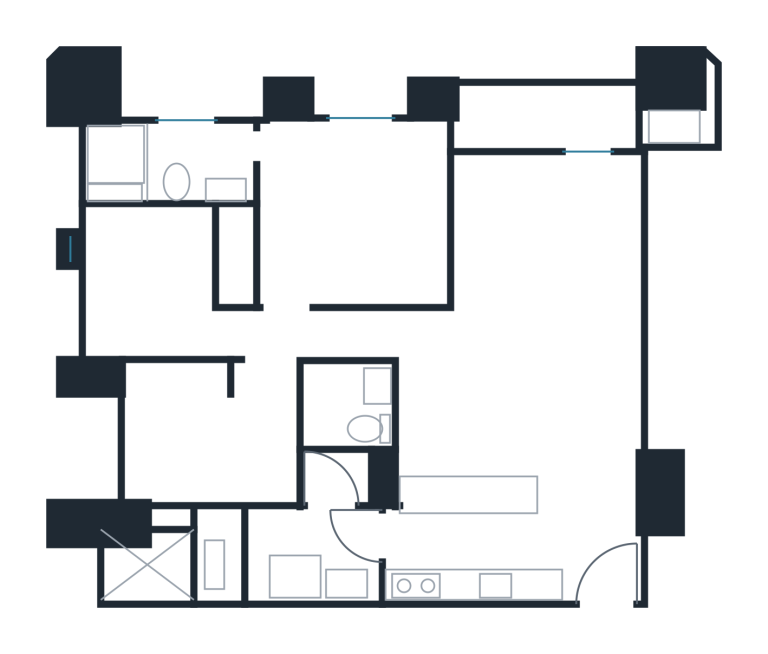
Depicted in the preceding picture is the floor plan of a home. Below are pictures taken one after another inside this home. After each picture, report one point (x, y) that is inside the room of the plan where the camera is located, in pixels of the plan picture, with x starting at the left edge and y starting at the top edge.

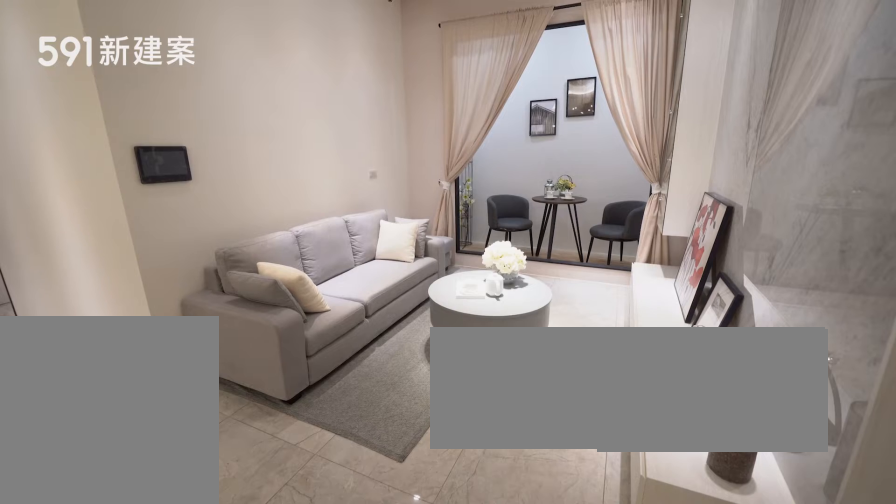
(535, 231)
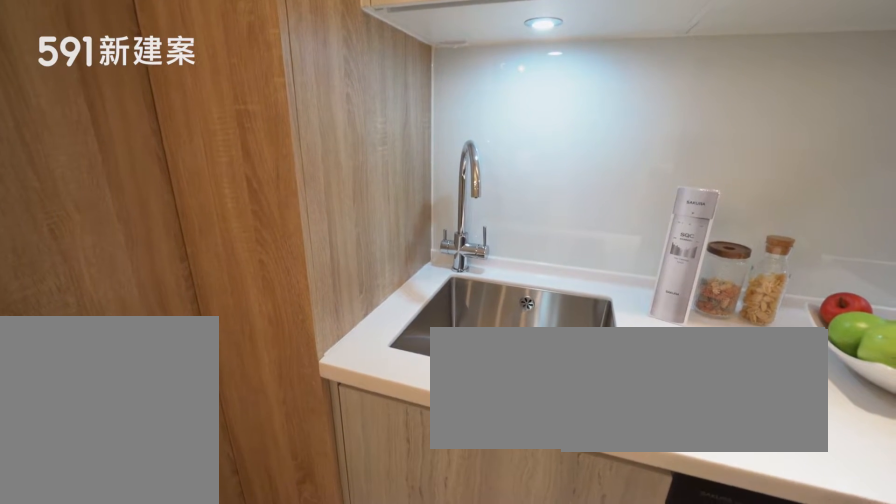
(453, 558)
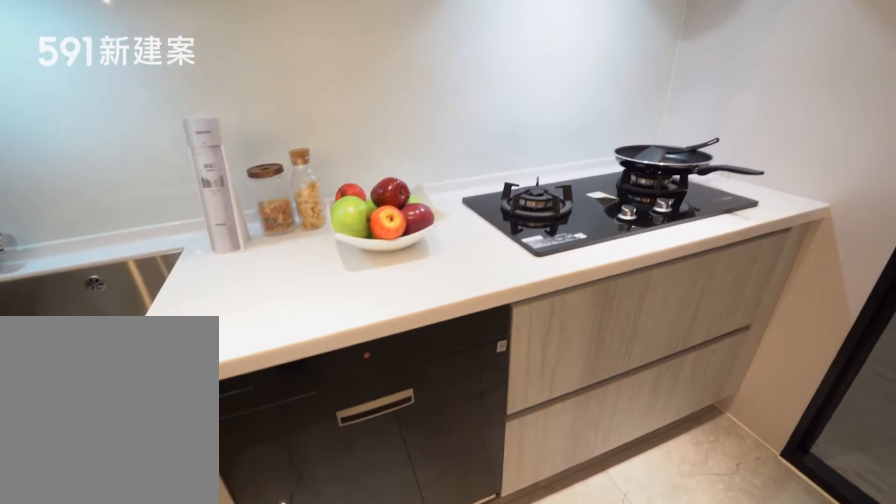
(453, 558)
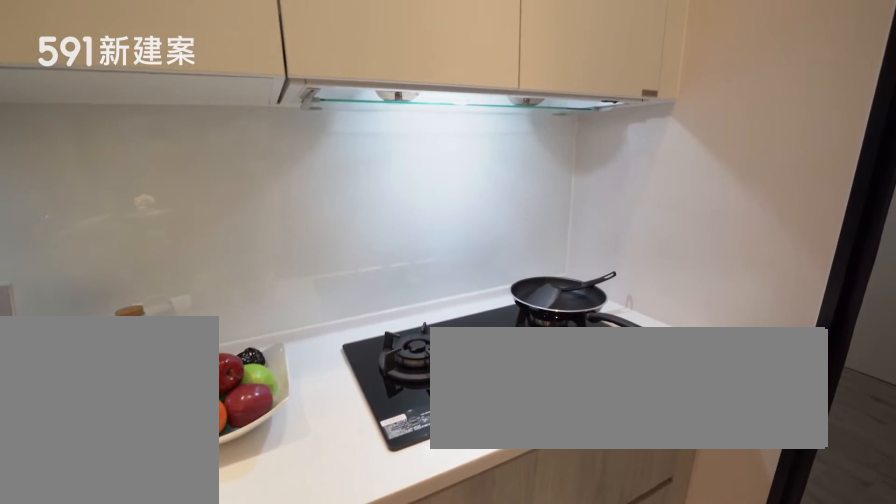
(453, 558)
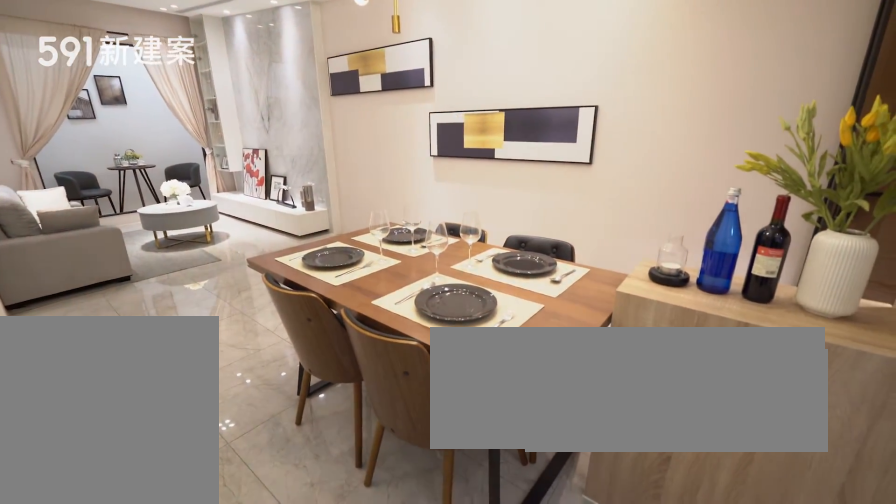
(483, 413)
